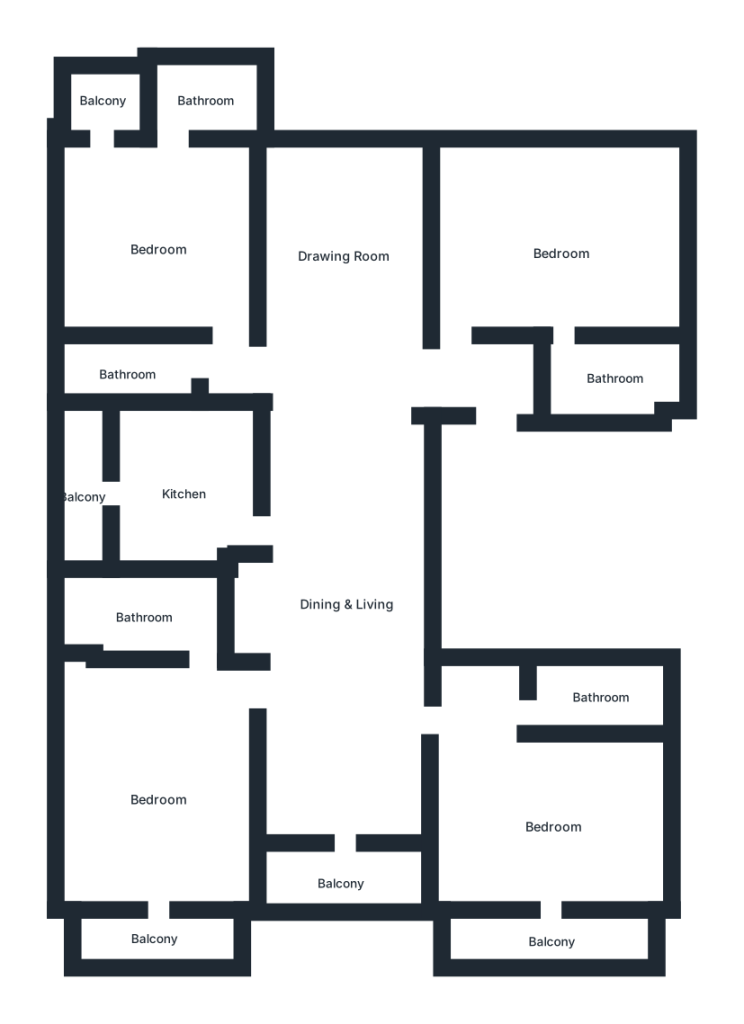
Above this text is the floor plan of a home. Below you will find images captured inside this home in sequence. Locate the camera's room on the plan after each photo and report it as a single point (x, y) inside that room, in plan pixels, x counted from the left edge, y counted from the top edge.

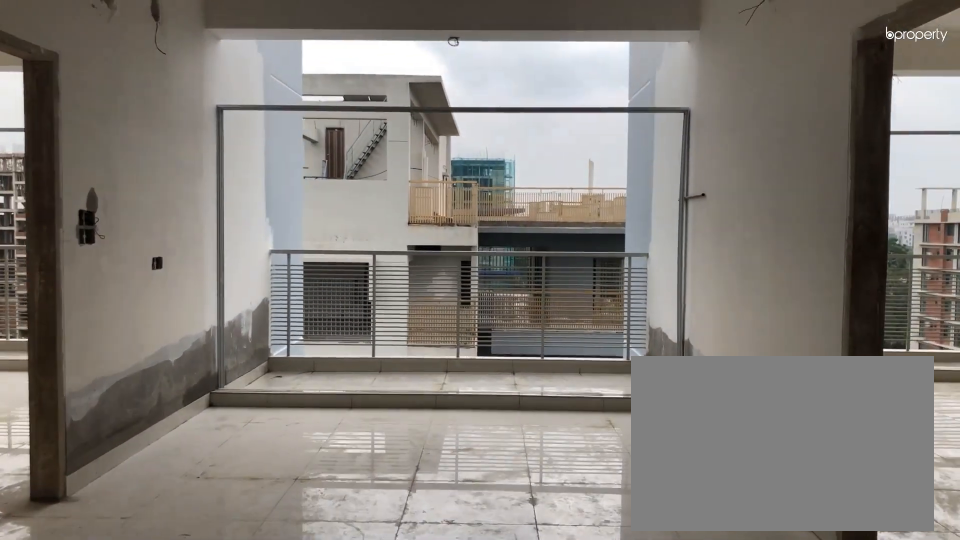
(345, 606)
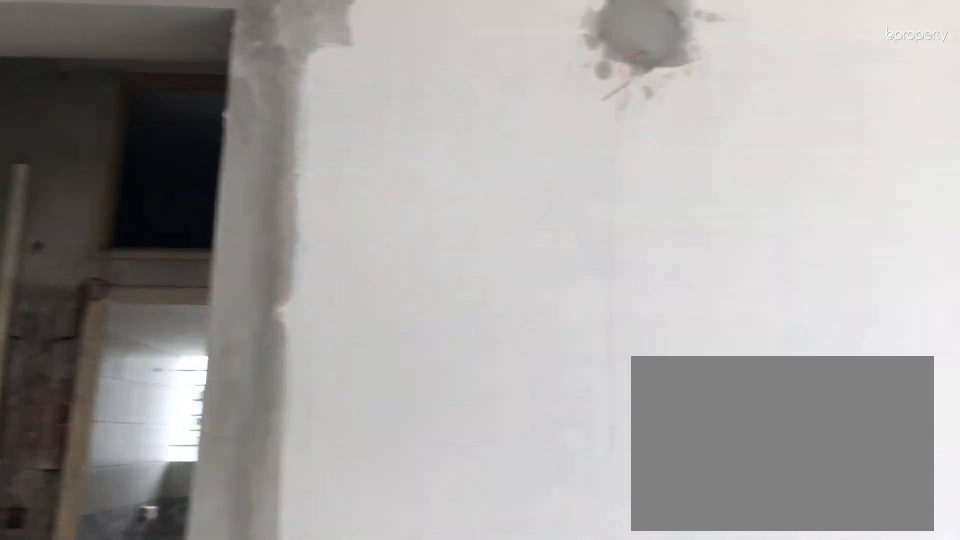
(344, 257)
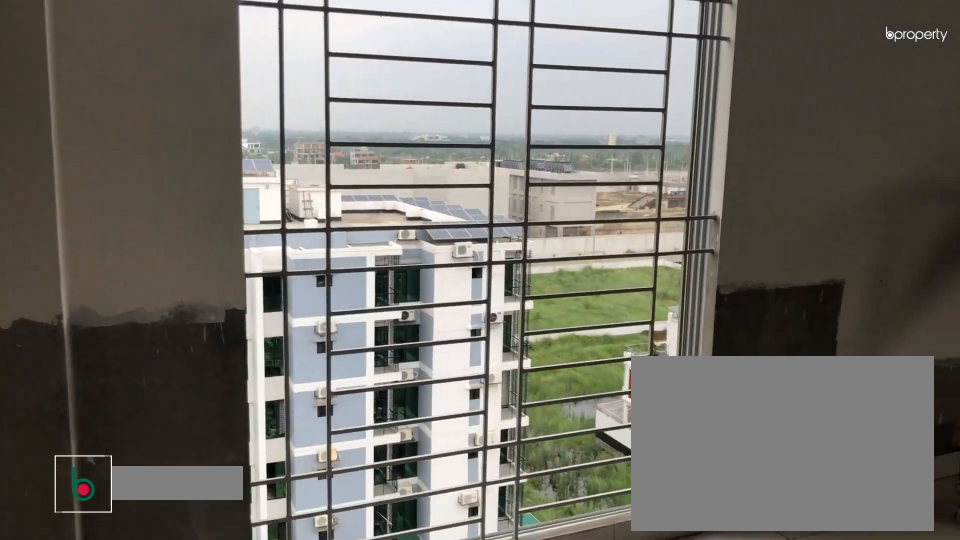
(562, 251)
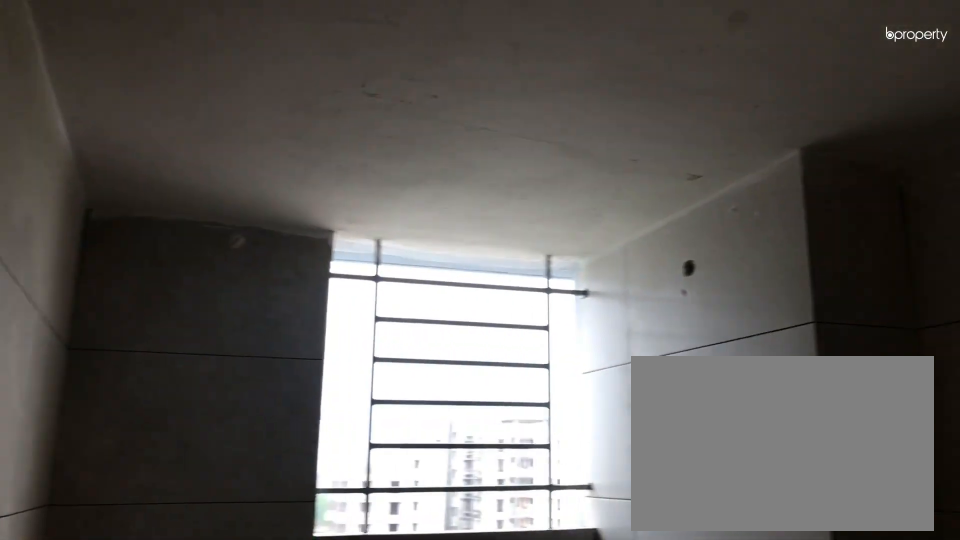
(617, 379)
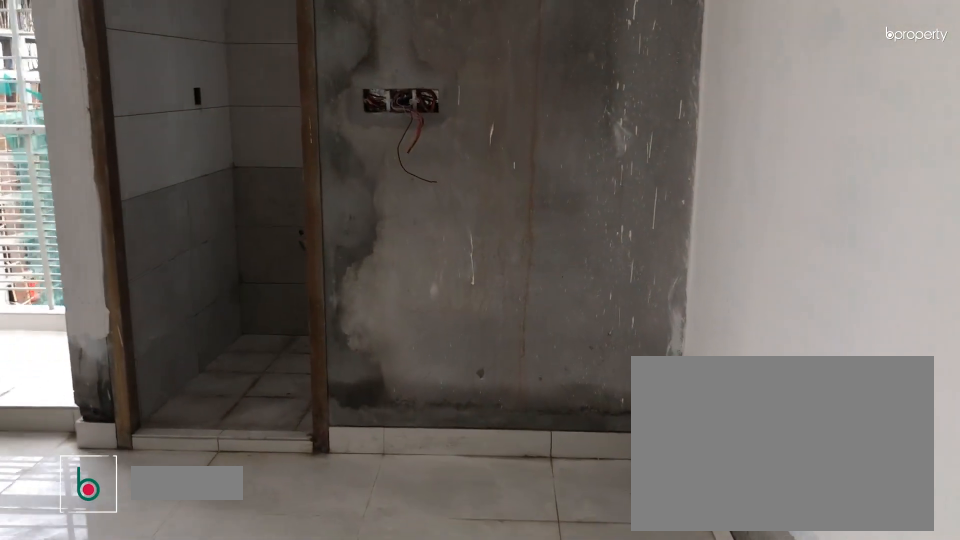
(160, 247)
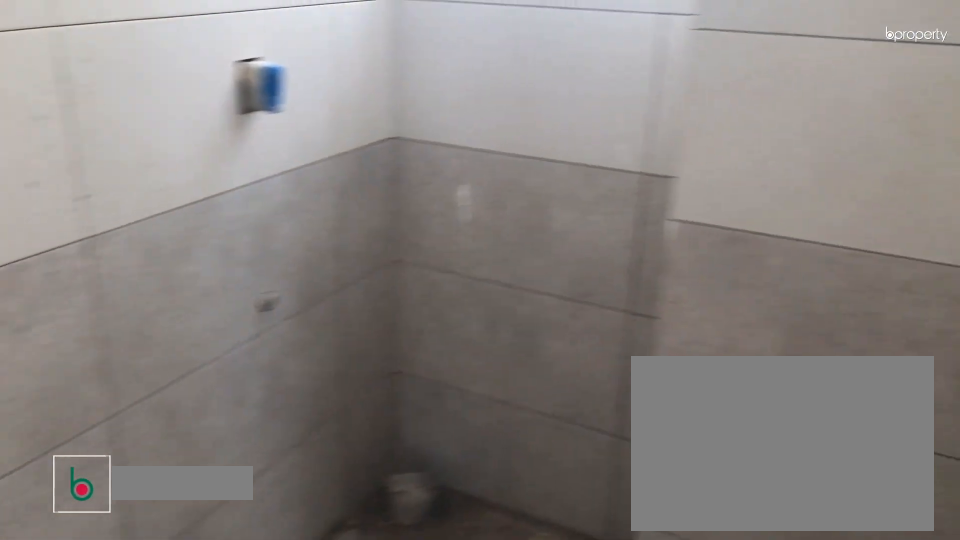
(203, 99)
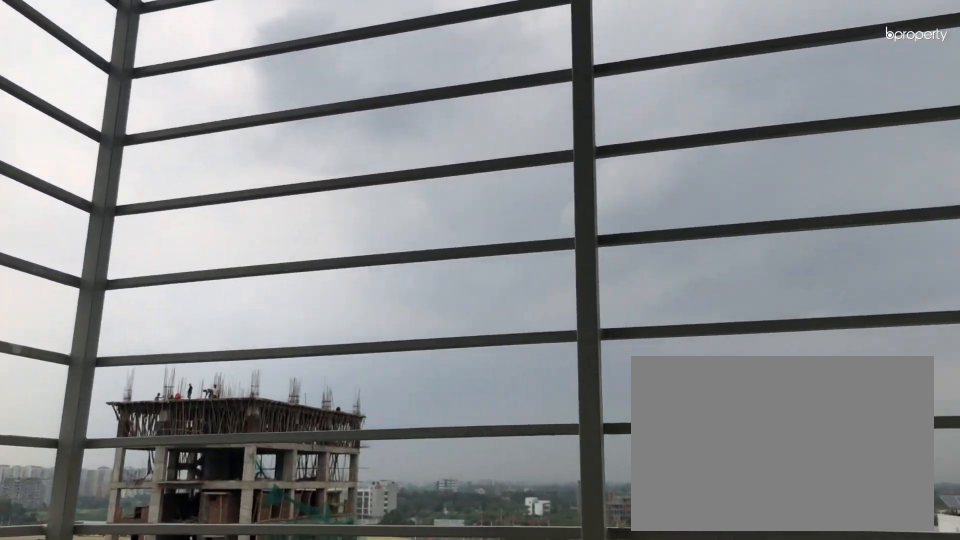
(105, 101)
